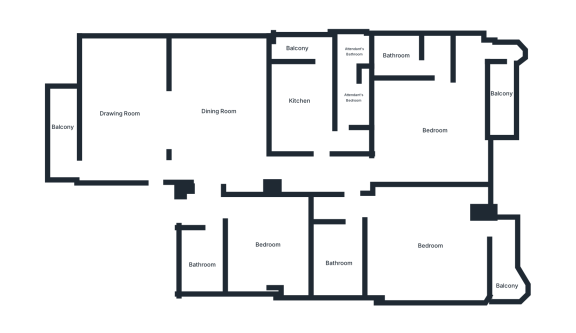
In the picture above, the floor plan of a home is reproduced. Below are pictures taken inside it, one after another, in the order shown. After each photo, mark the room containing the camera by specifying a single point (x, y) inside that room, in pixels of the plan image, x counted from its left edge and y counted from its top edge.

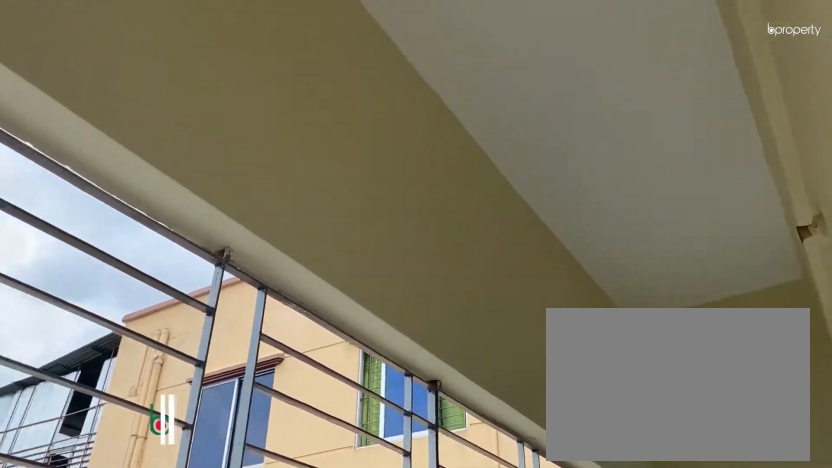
(64, 128)
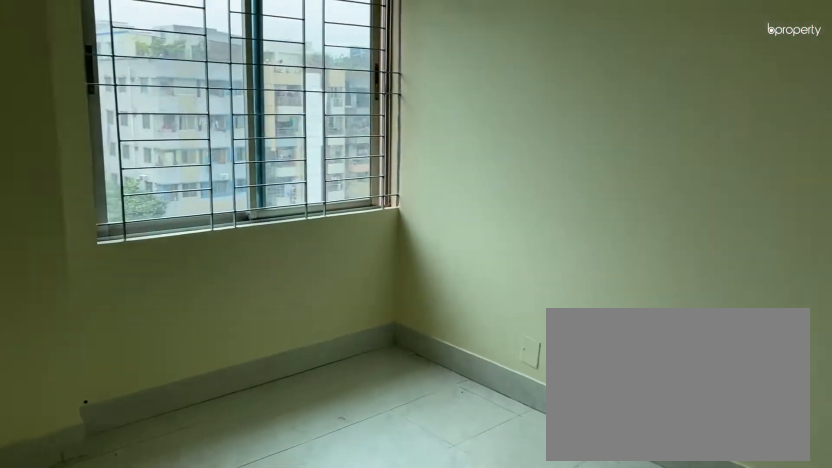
(267, 244)
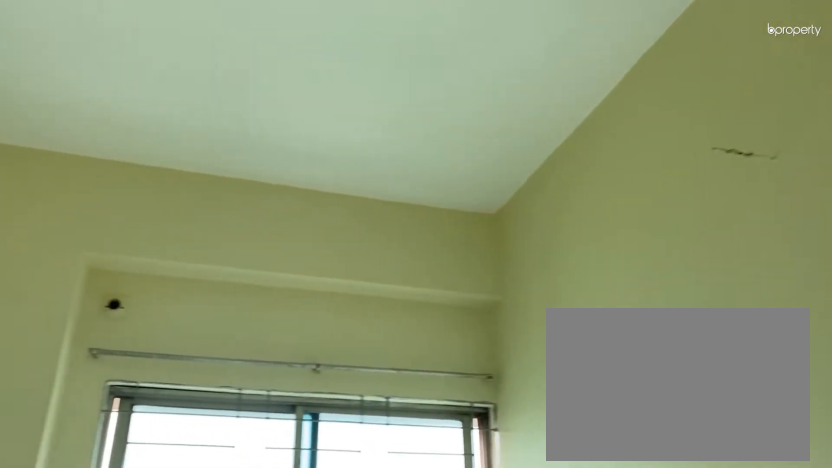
(267, 244)
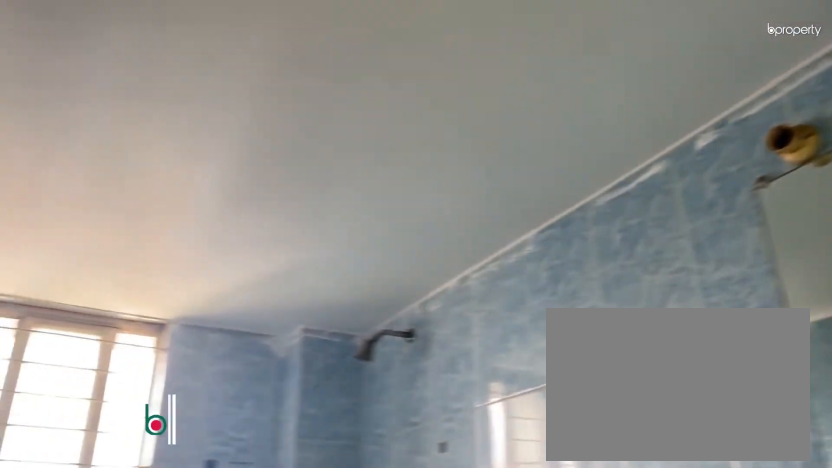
(205, 260)
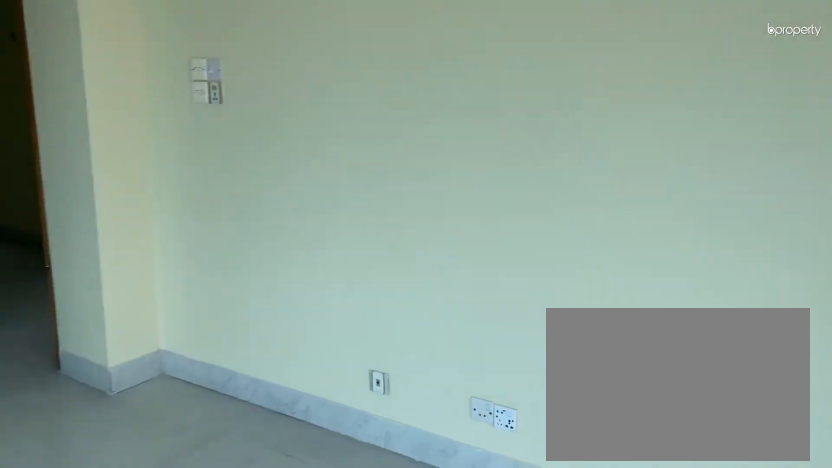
(426, 246)
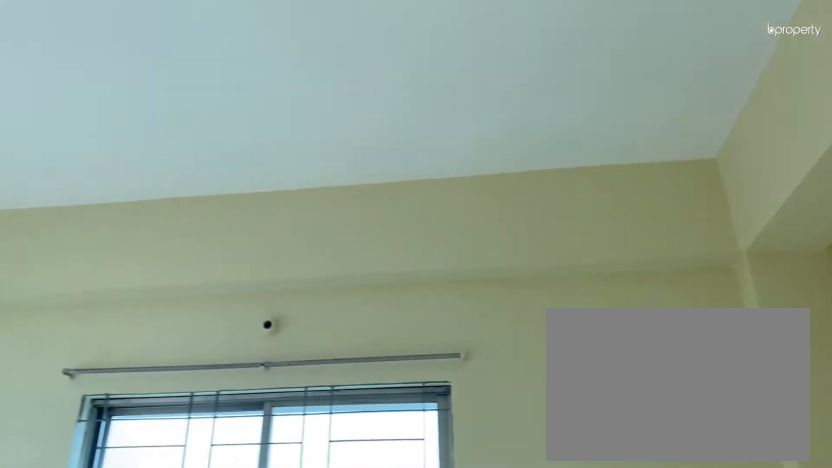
(426, 246)
